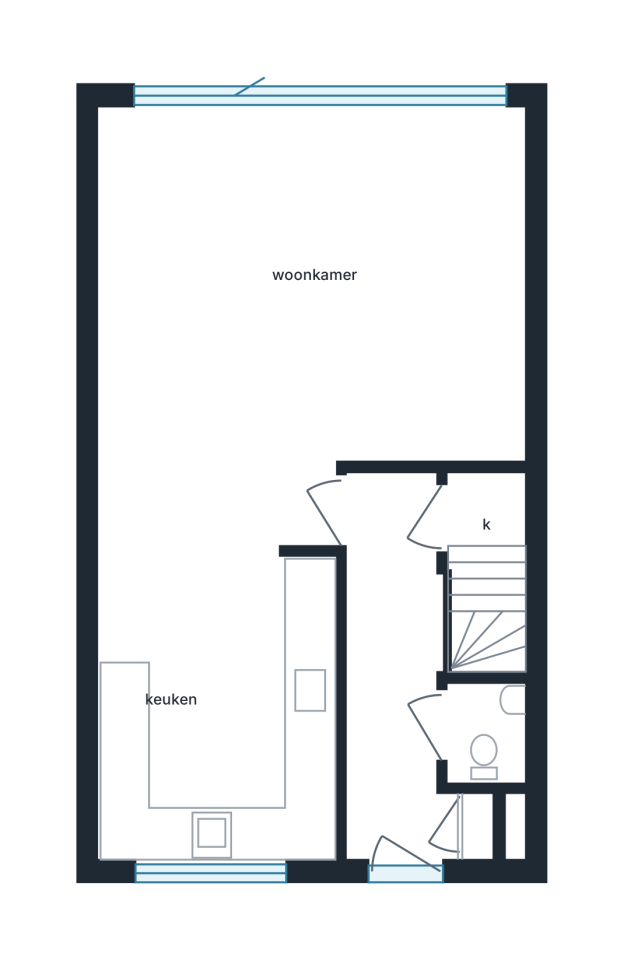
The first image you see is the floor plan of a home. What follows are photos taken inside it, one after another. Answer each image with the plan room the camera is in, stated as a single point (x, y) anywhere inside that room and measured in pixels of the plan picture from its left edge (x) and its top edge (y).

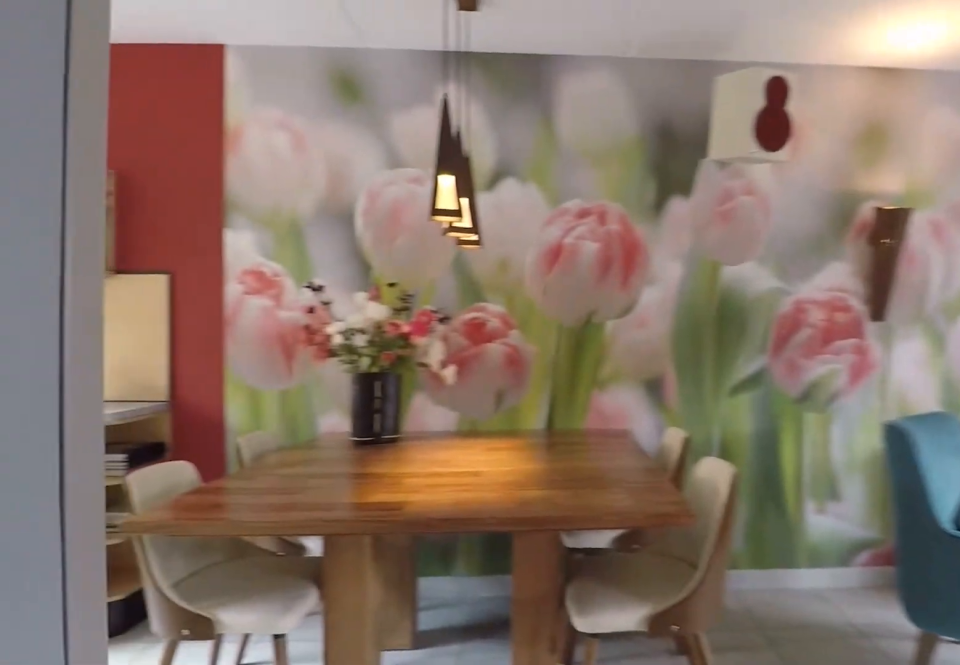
(392, 316)
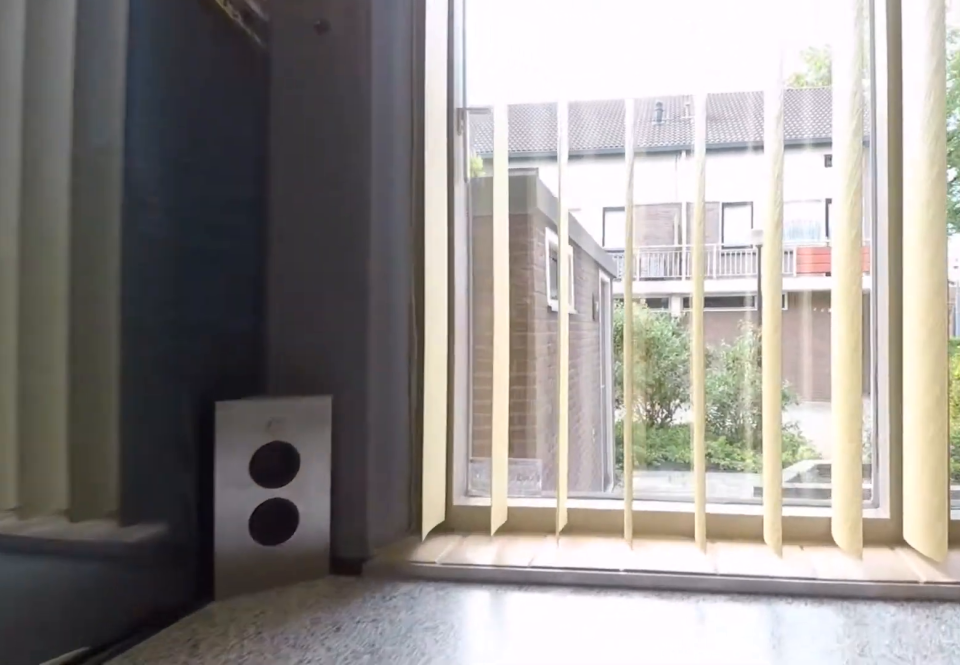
(215, 708)
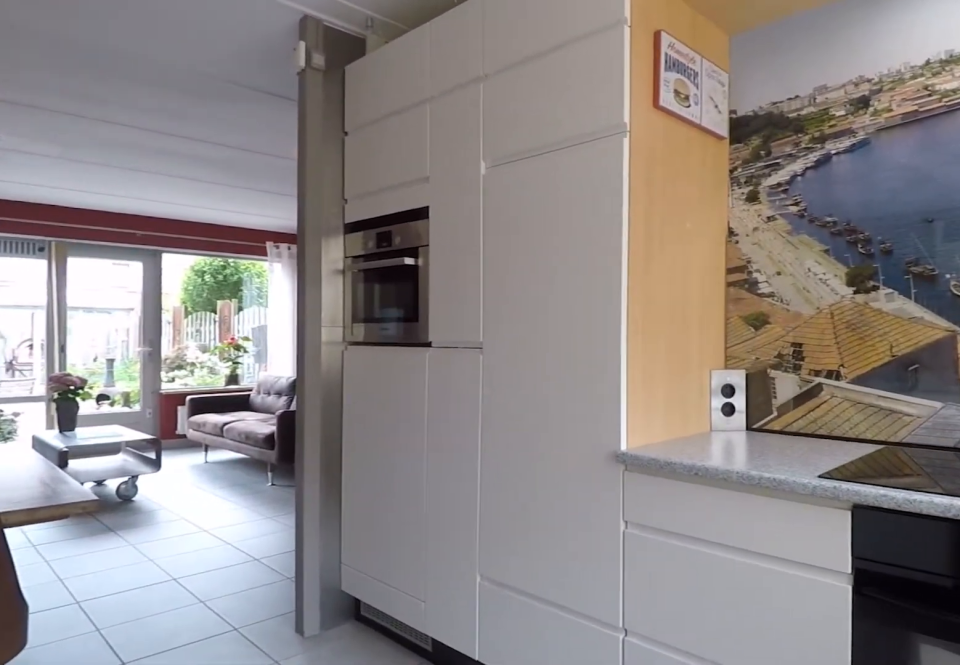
(215, 708)
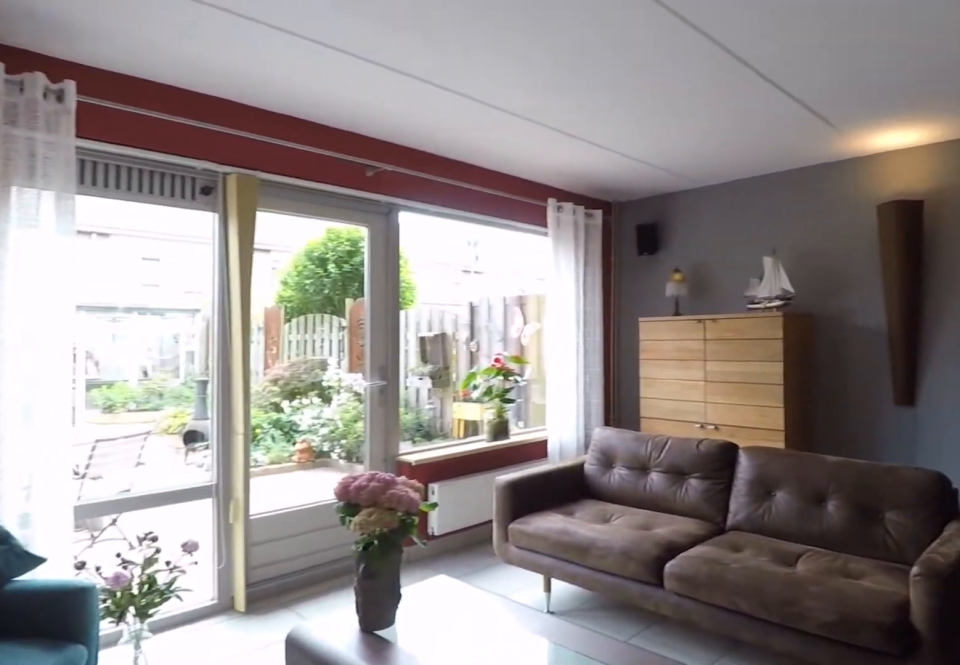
(392, 316)
